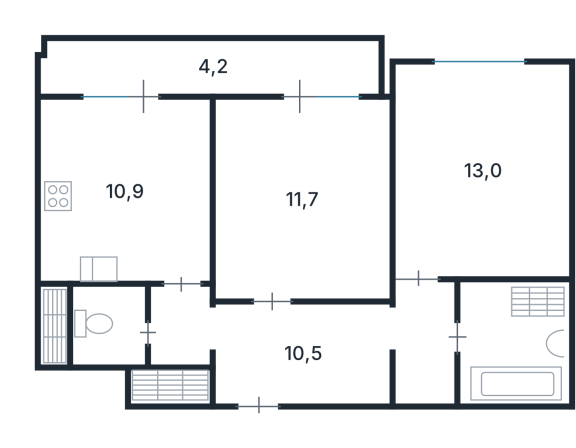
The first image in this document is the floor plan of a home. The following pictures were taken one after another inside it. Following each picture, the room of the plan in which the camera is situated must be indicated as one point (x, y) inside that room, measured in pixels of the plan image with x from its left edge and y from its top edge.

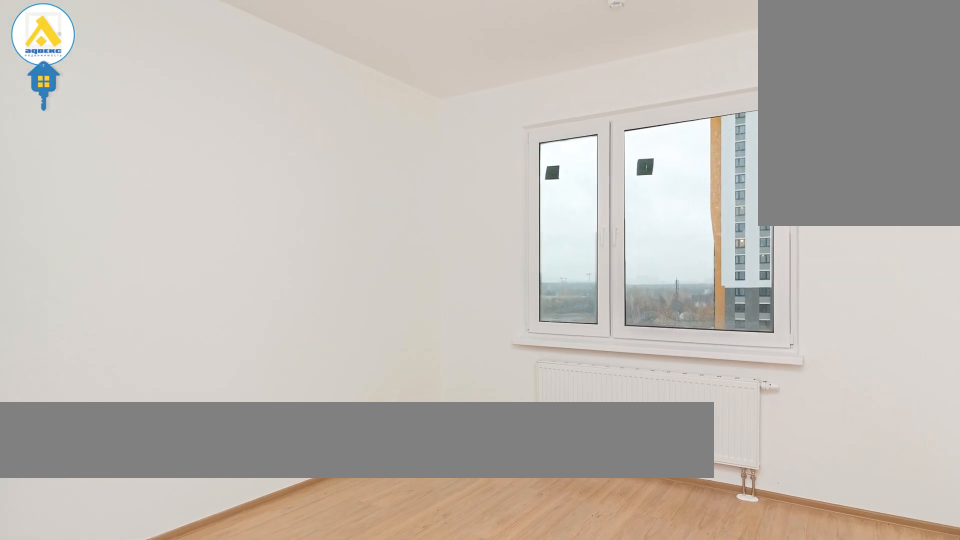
(484, 176)
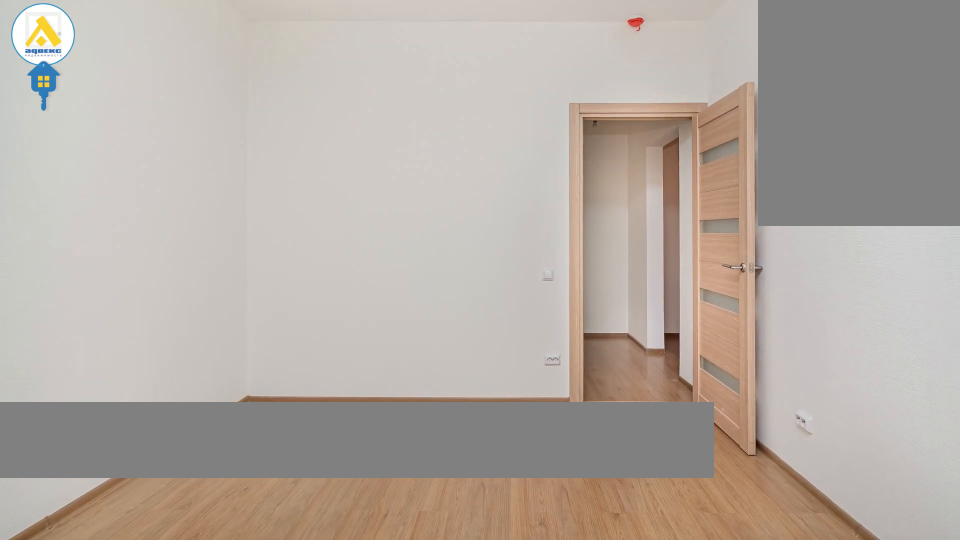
(484, 176)
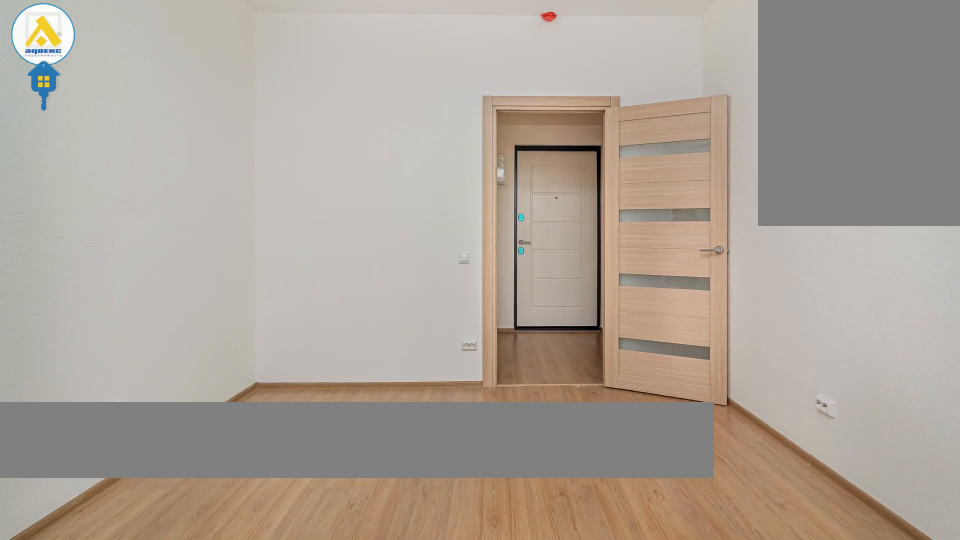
(308, 199)
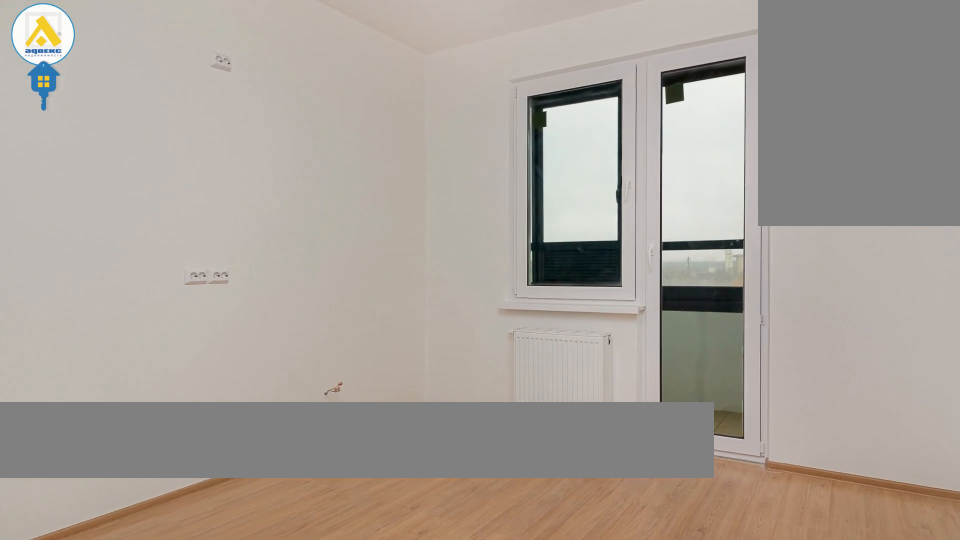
(120, 202)
